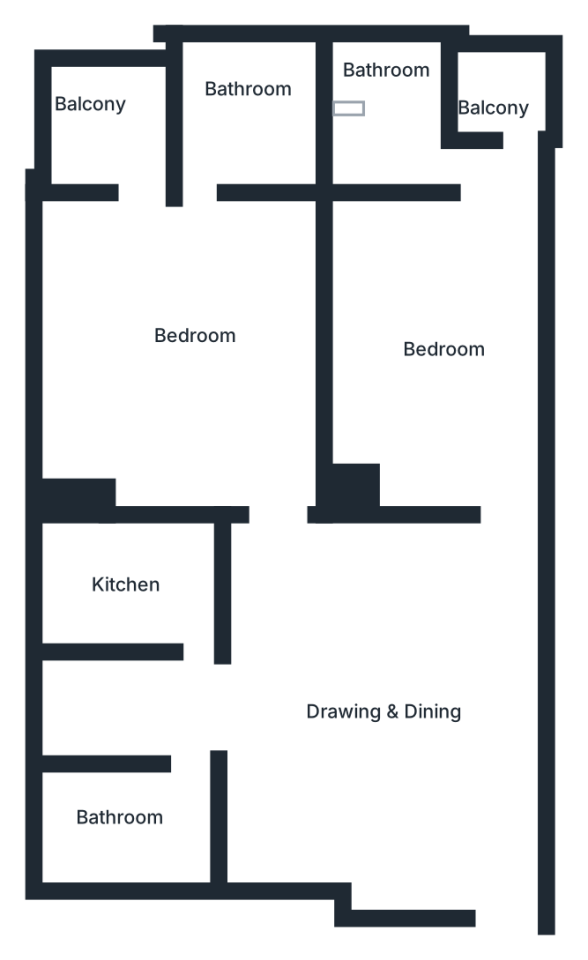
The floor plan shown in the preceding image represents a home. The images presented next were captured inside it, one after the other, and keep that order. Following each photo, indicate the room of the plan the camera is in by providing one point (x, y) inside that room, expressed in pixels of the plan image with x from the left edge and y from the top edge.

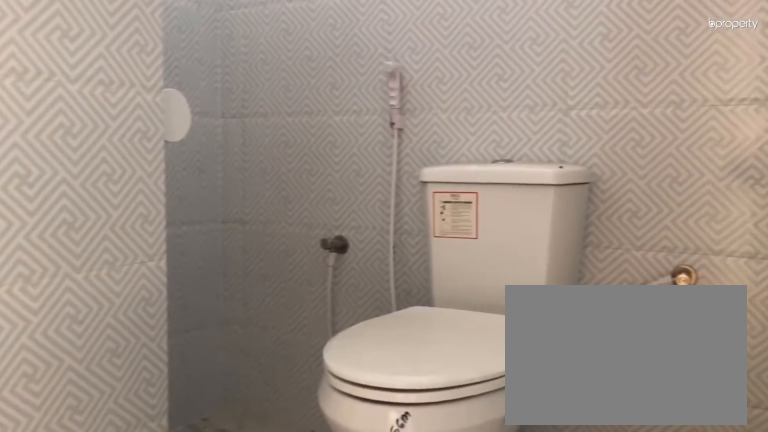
(397, 128)
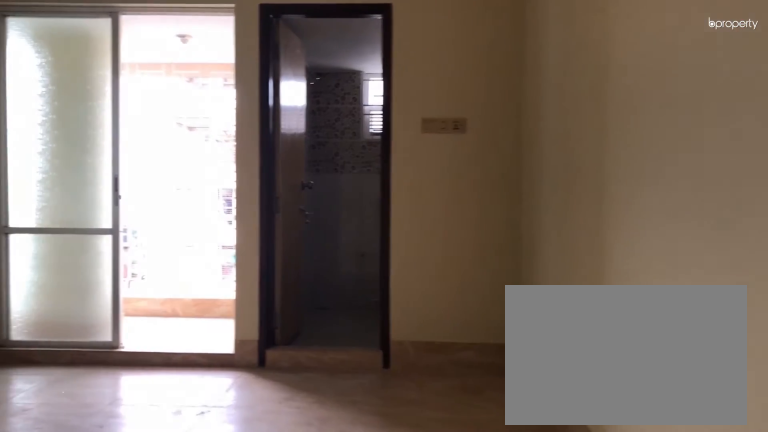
(173, 318)
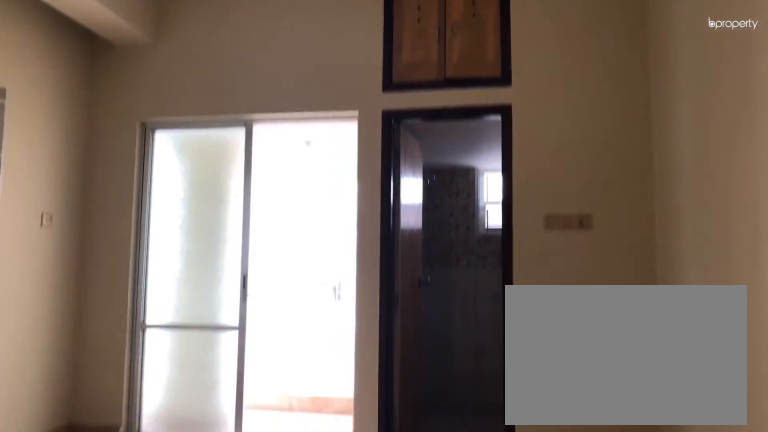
(173, 318)
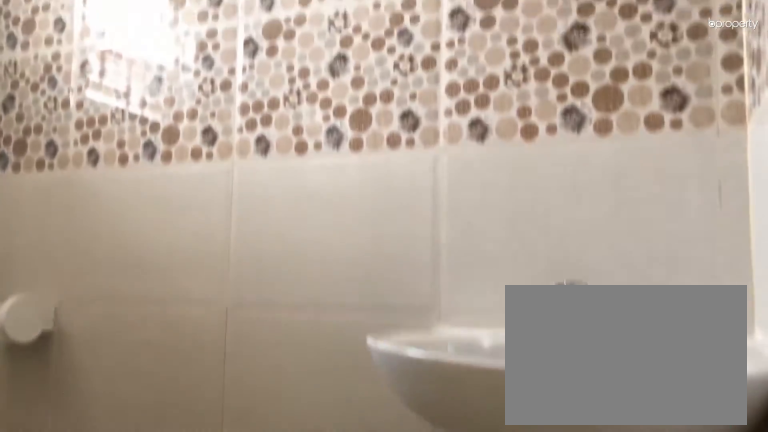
(200, 124)
